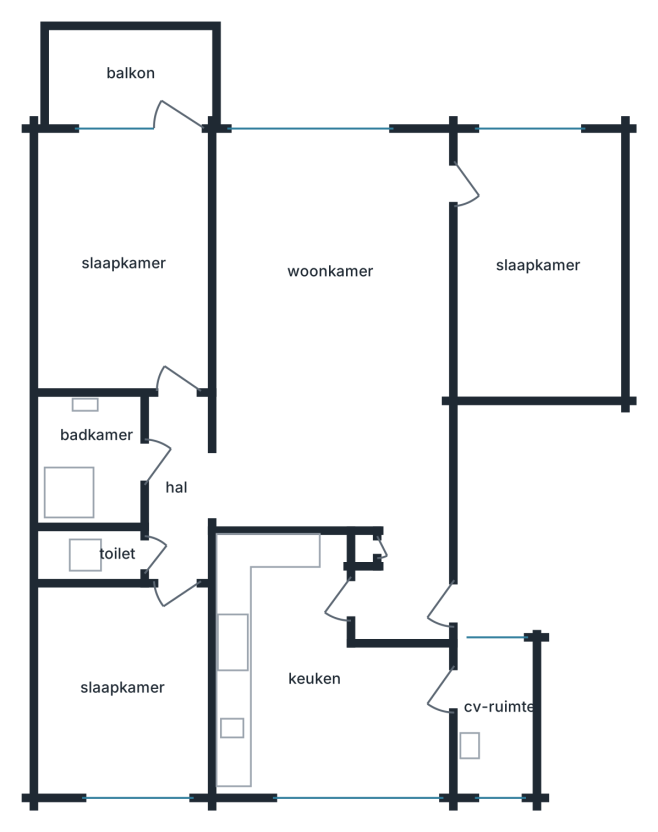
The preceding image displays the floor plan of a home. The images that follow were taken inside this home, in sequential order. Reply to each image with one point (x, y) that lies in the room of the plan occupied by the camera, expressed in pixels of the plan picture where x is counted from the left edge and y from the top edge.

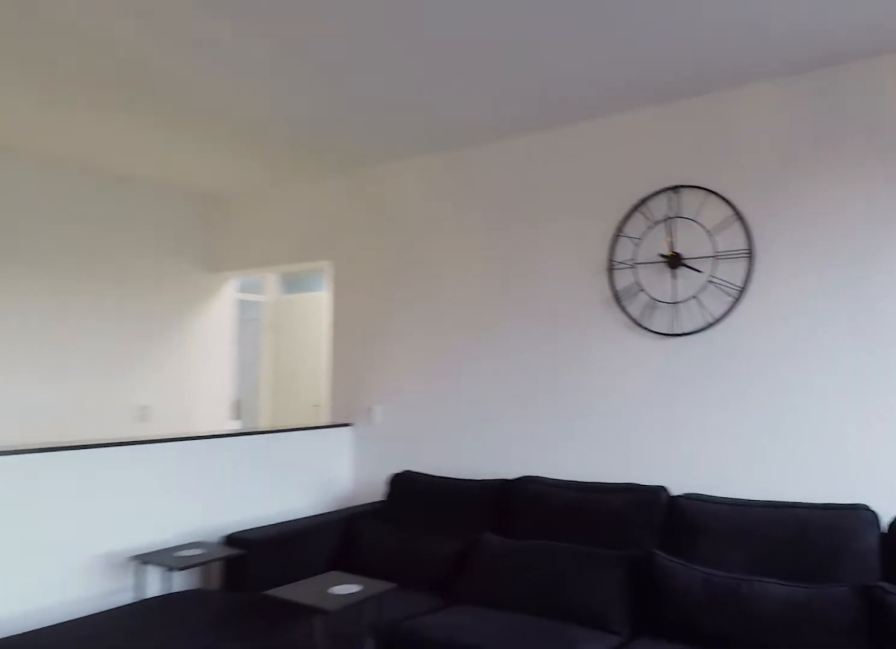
(339, 355)
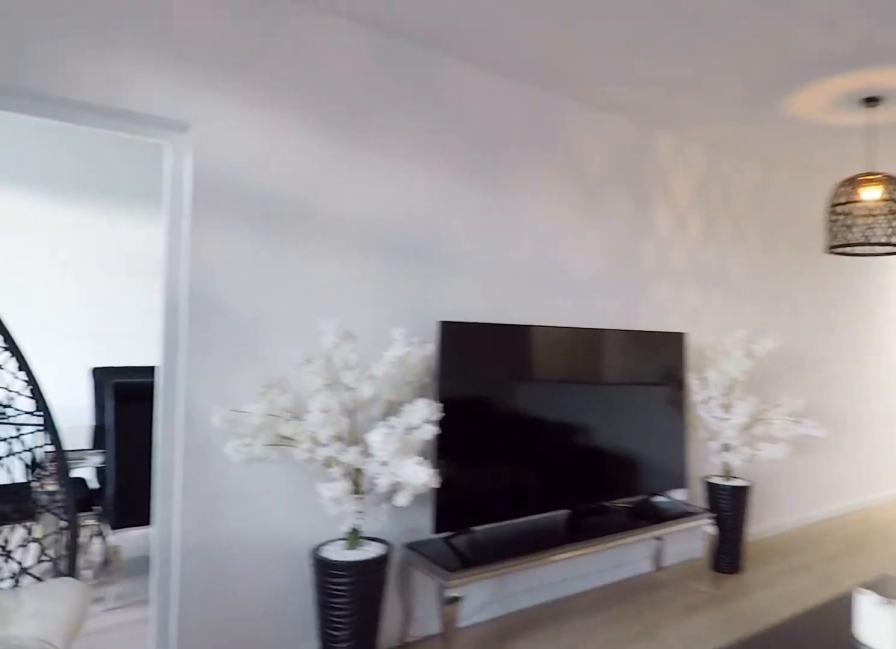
(339, 355)
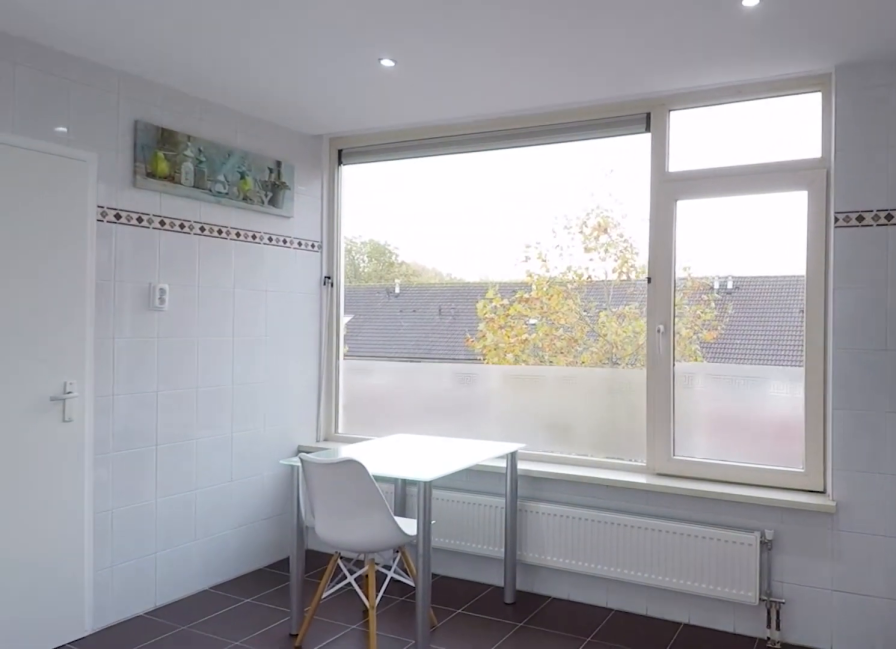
(314, 678)
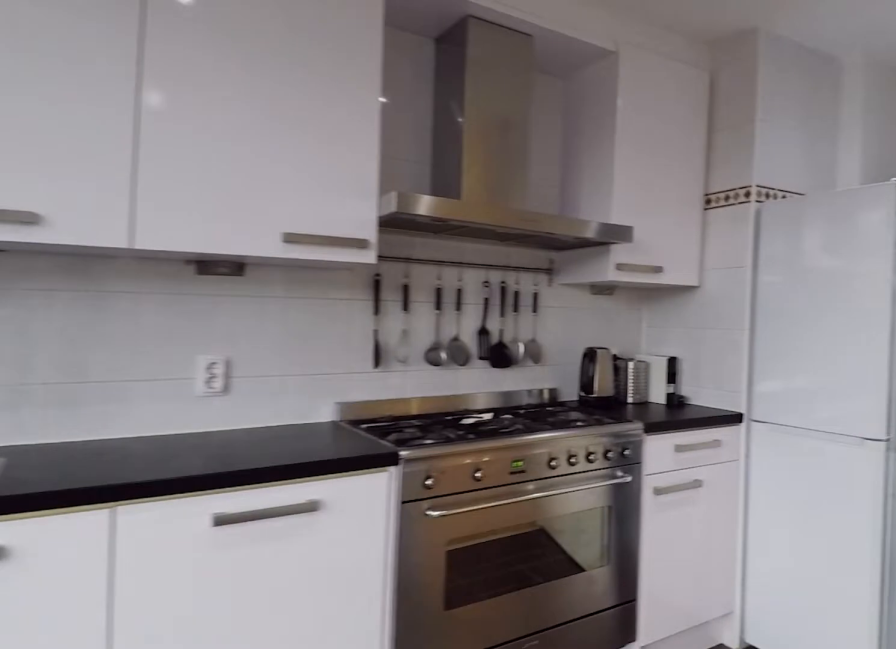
(314, 678)
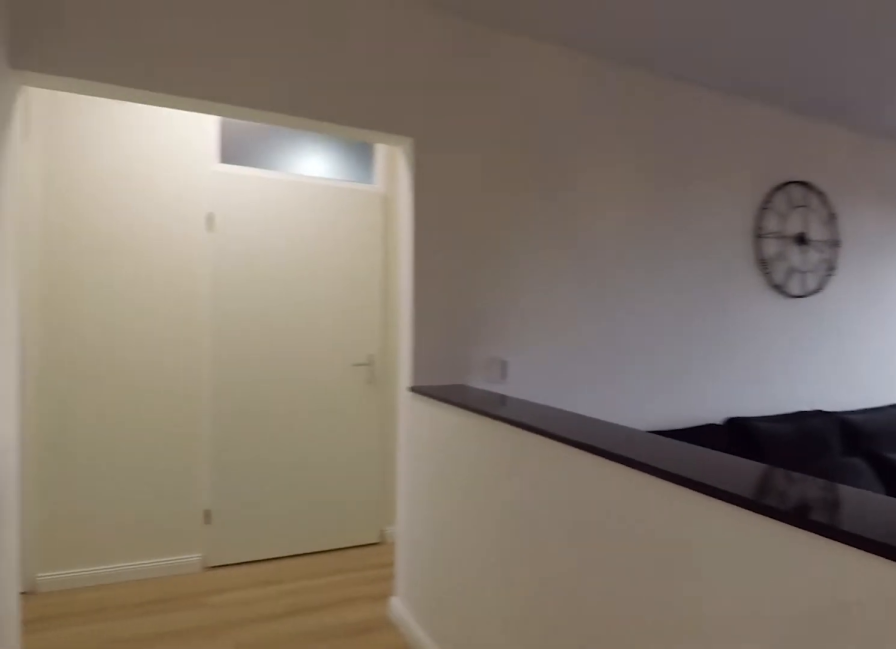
(339, 355)
